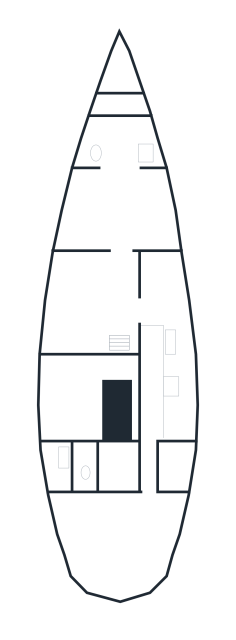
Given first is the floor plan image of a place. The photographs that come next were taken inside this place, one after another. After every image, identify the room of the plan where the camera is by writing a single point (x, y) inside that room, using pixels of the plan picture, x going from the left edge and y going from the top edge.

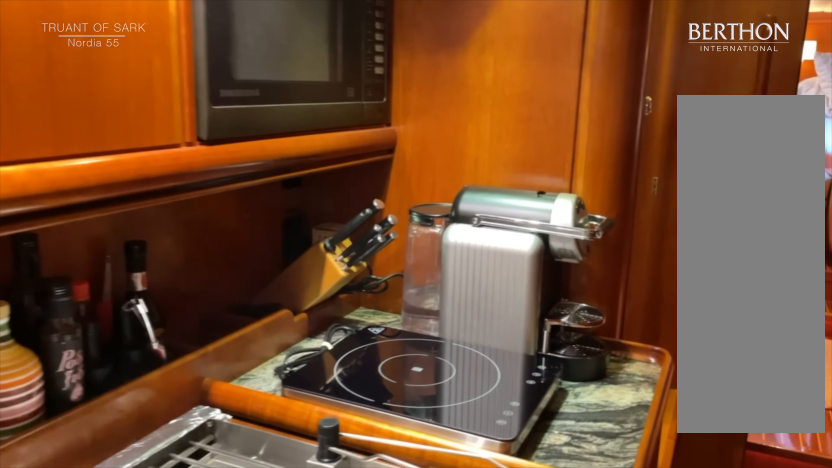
(168, 375)
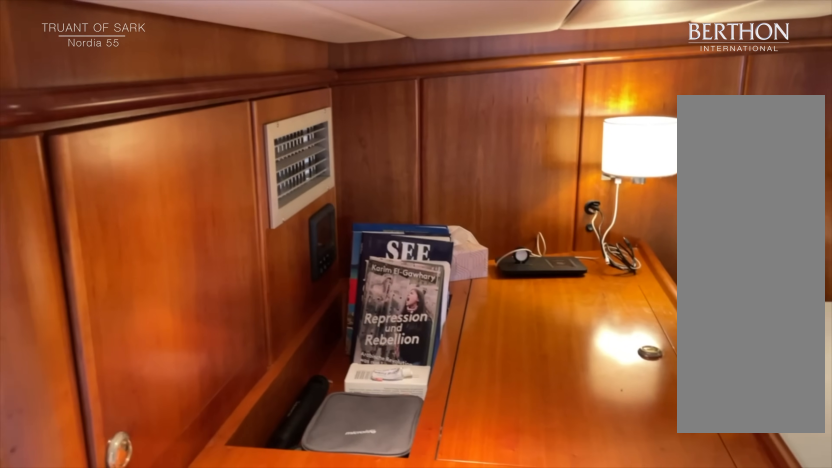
(119, 507)
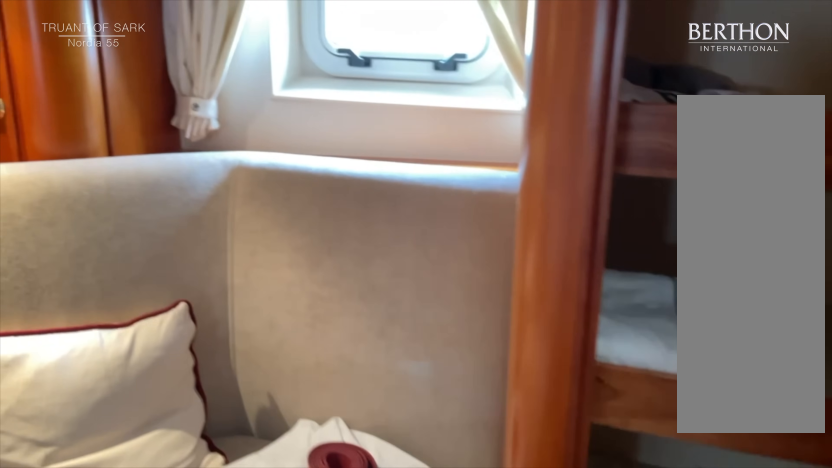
(119, 513)
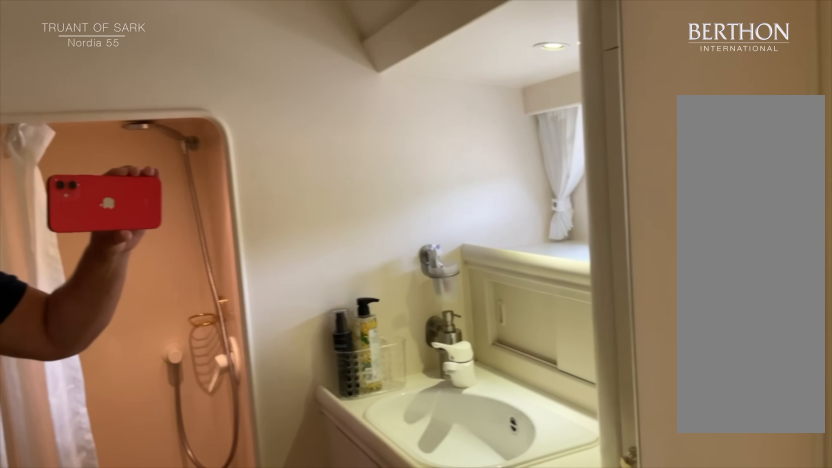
(83, 461)
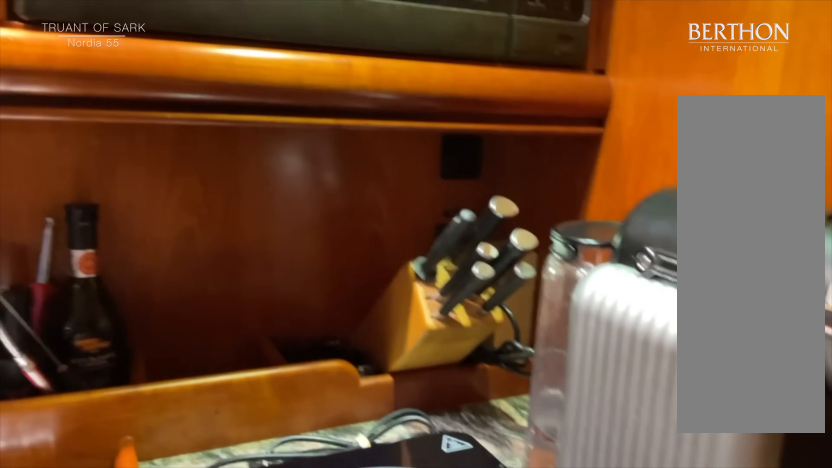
(168, 375)
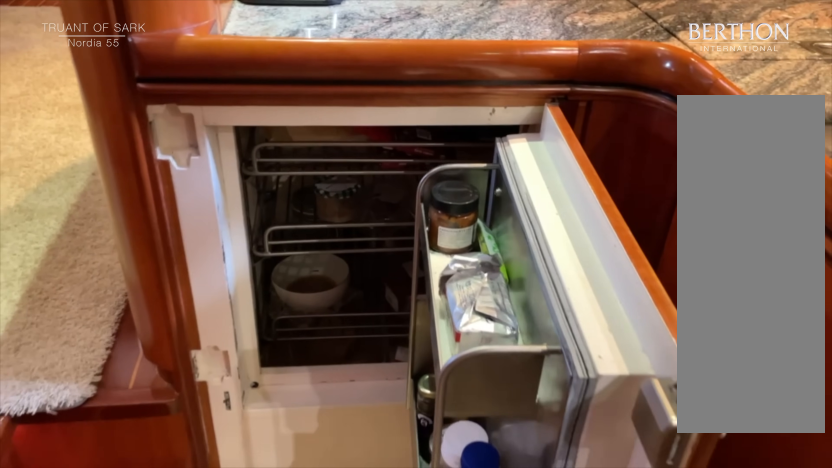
(168, 375)
